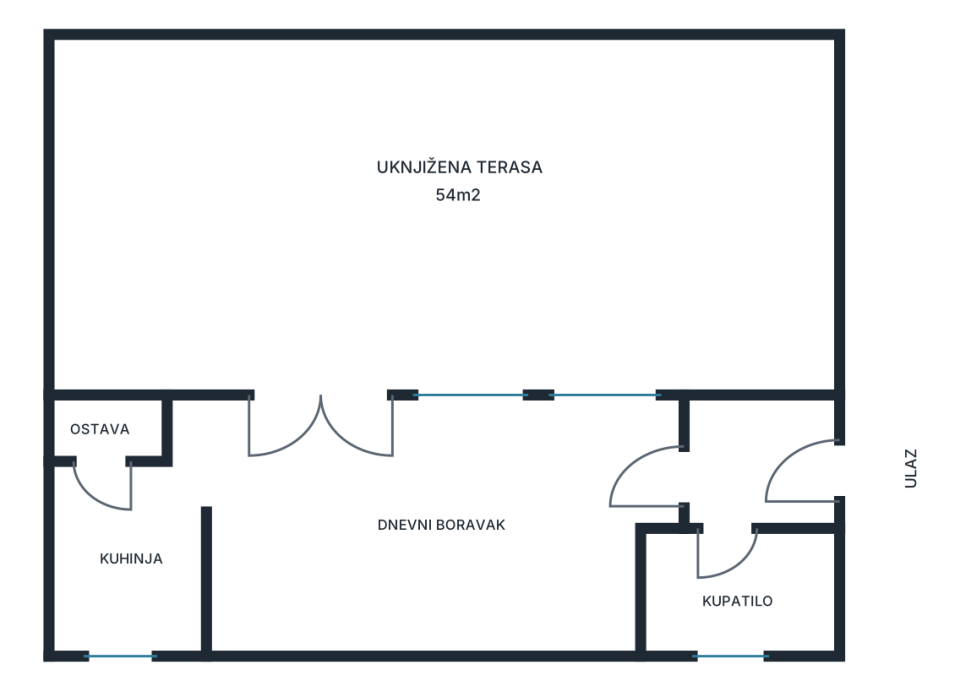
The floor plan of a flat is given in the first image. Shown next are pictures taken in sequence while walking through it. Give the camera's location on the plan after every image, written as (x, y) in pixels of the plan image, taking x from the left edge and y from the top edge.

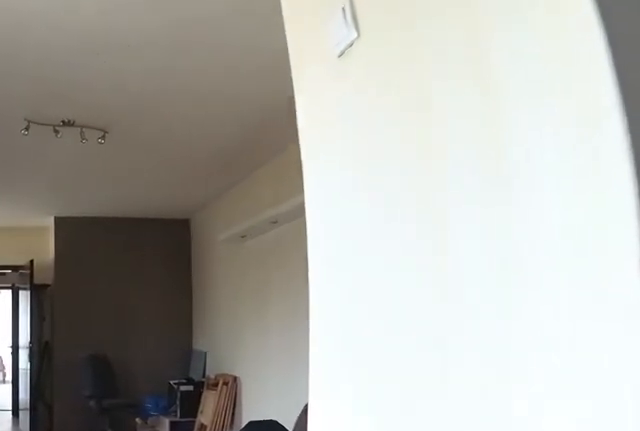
(141, 470)
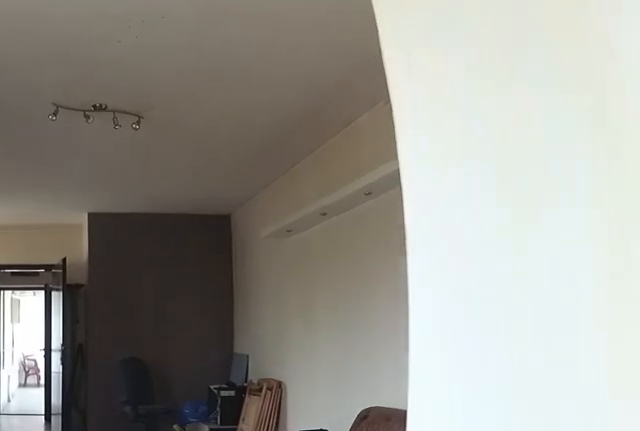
(166, 471)
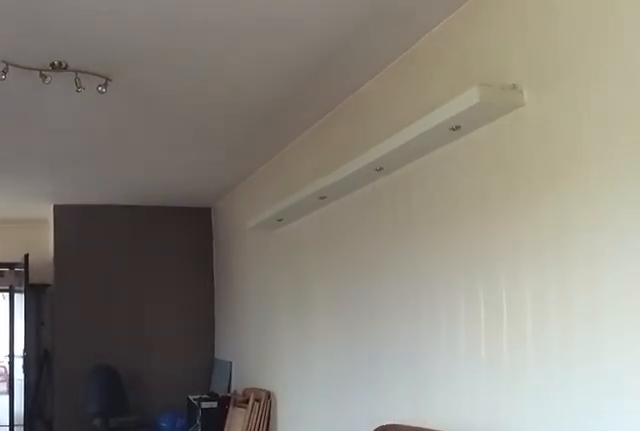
(219, 471)
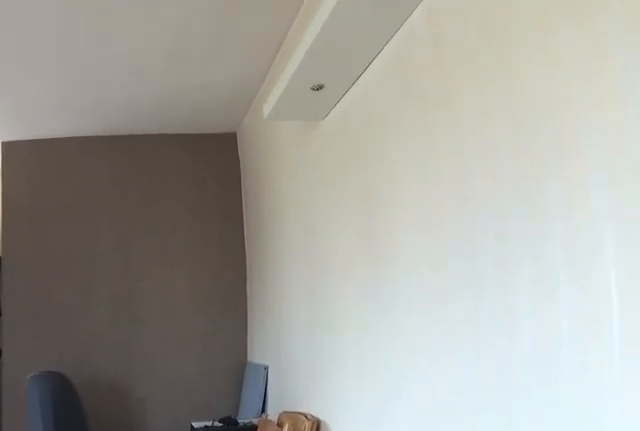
(319, 521)
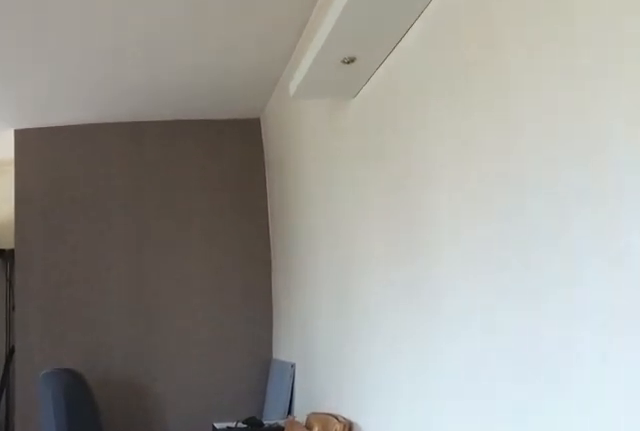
(331, 525)
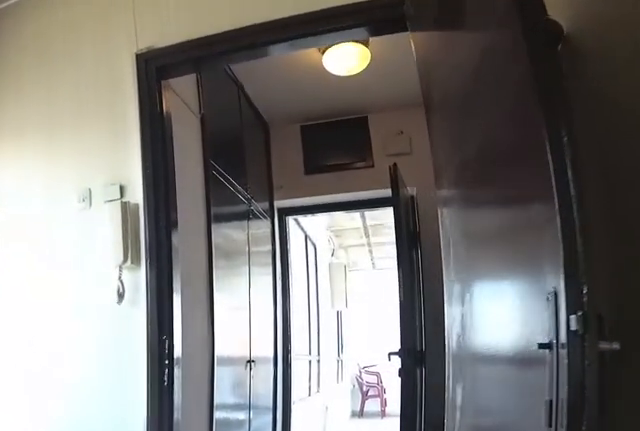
(510, 501)
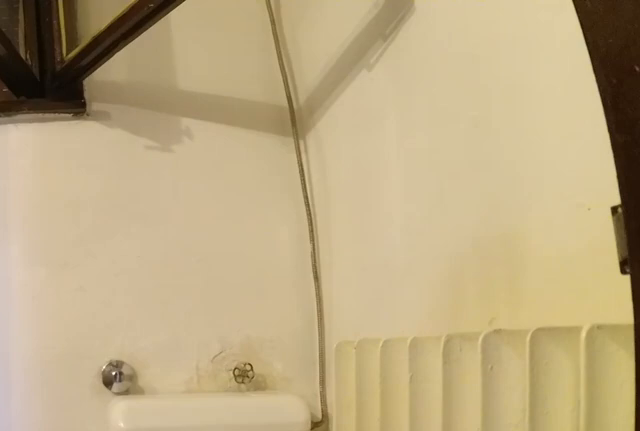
(688, 527)
